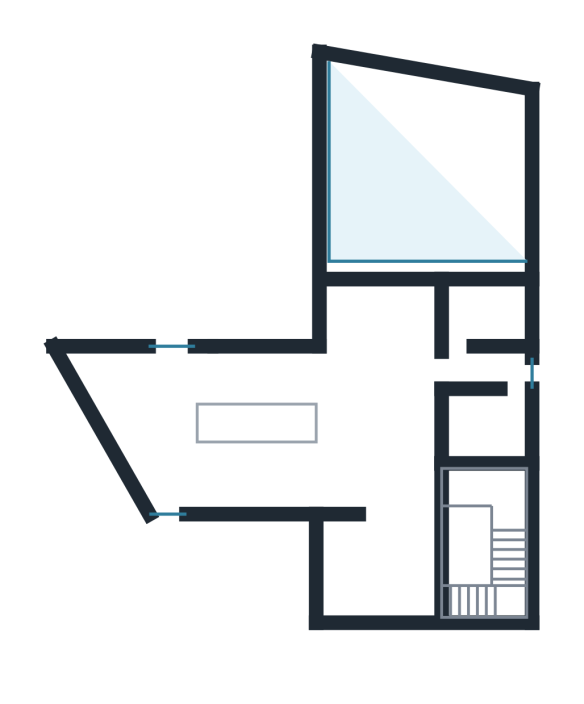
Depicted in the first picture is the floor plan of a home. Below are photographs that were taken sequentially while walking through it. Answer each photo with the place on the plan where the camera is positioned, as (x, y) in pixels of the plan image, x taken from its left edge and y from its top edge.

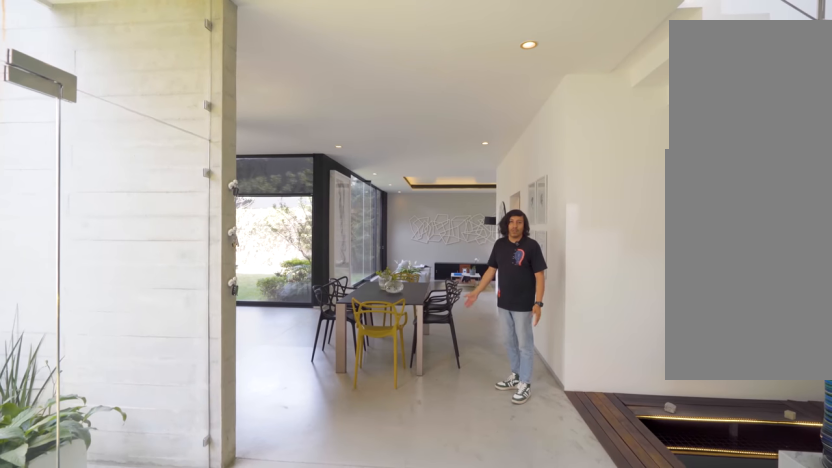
(407, 548)
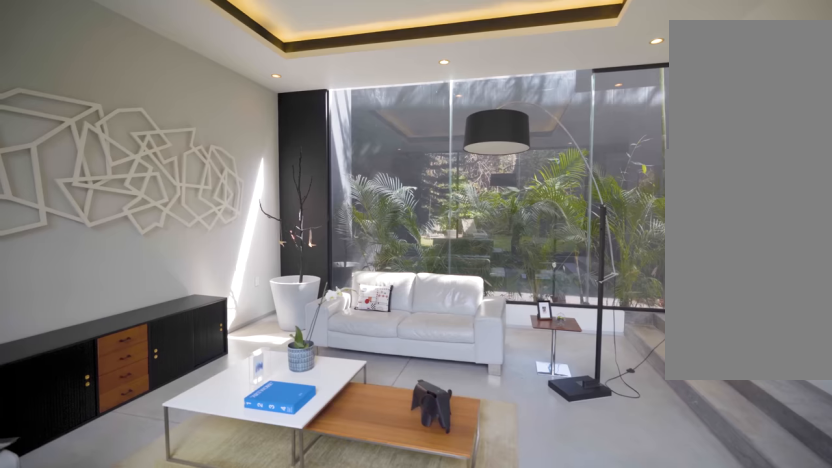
(365, 264)
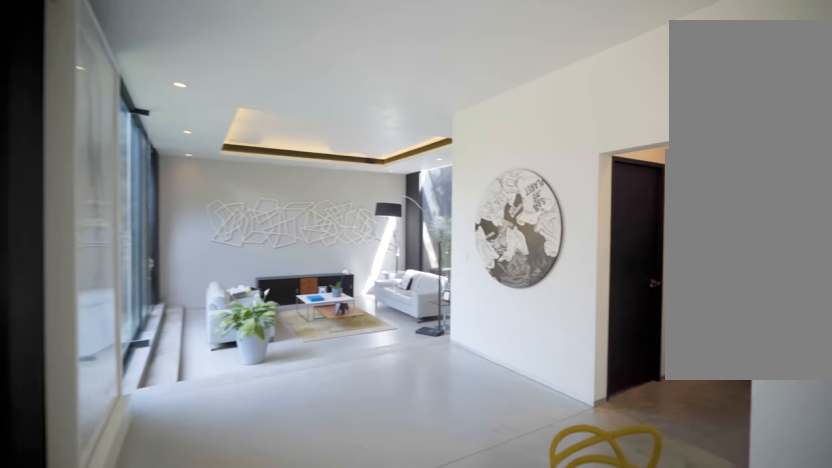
(359, 476)
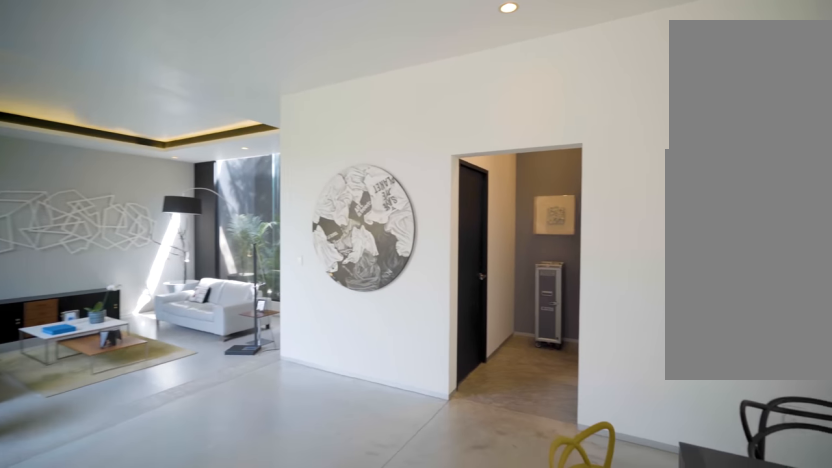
(351, 411)
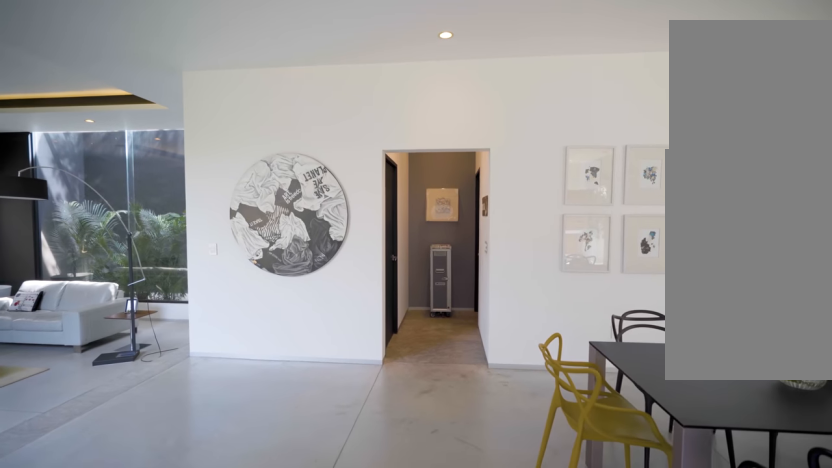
(366, 369)
